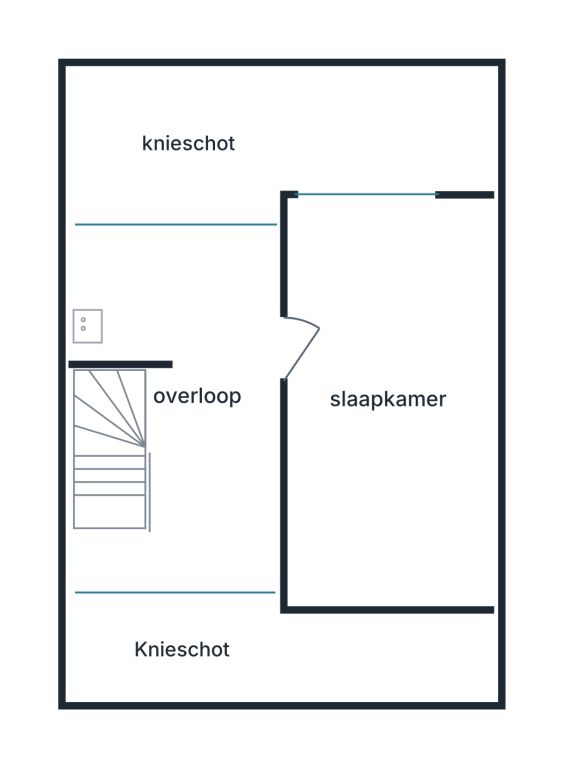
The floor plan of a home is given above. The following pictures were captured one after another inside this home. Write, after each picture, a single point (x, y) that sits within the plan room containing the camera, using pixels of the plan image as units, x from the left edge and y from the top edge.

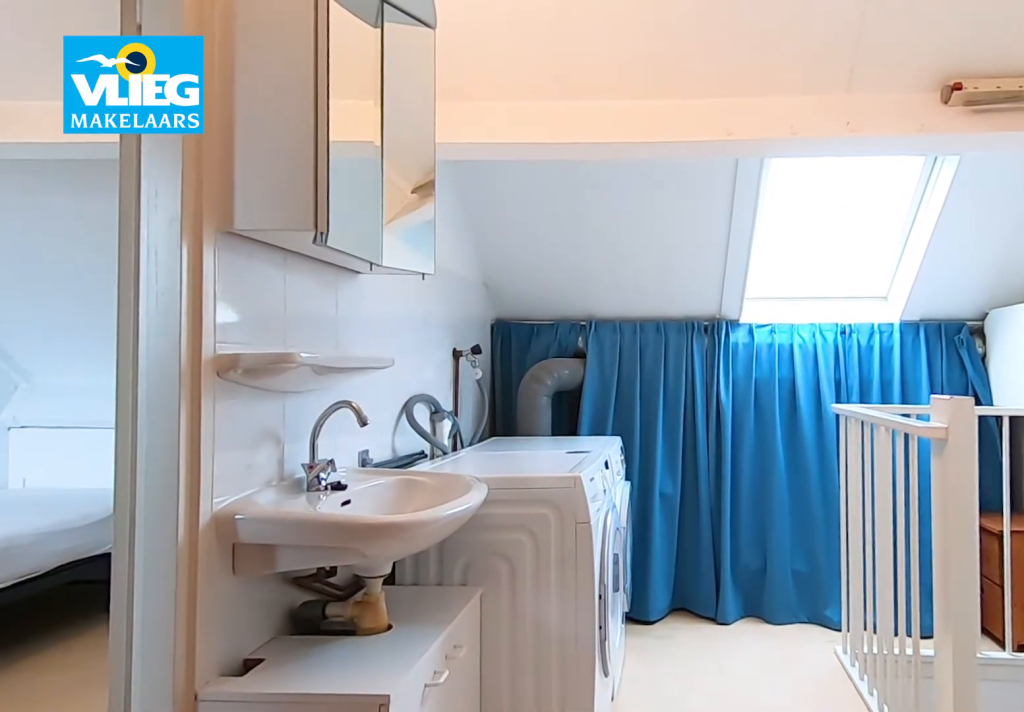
(179, 411)
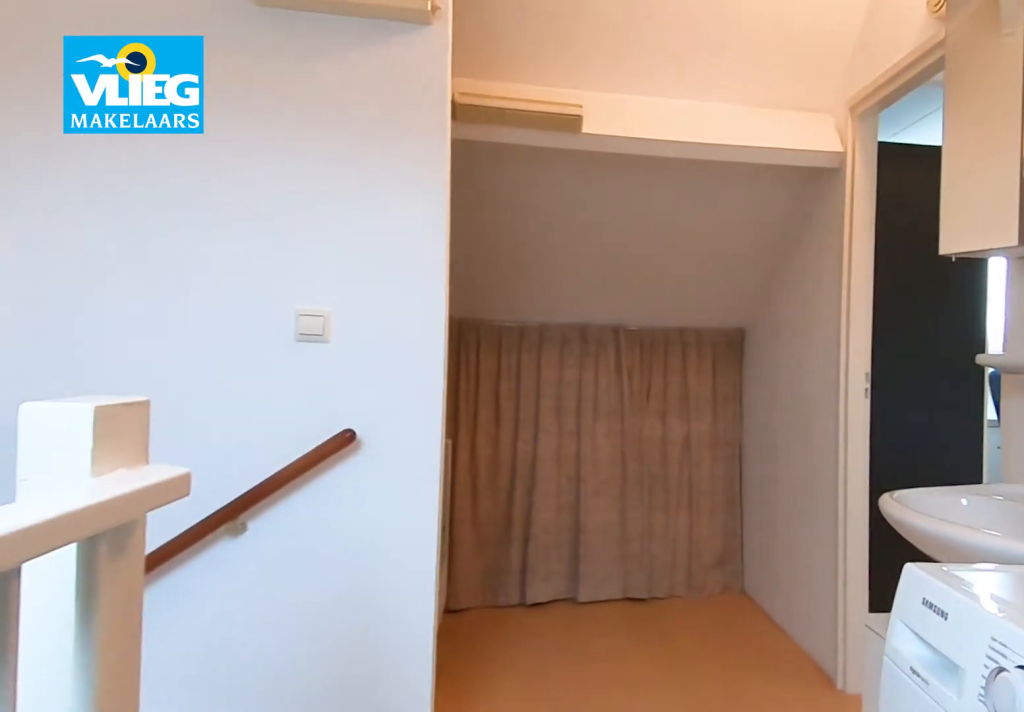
(179, 411)
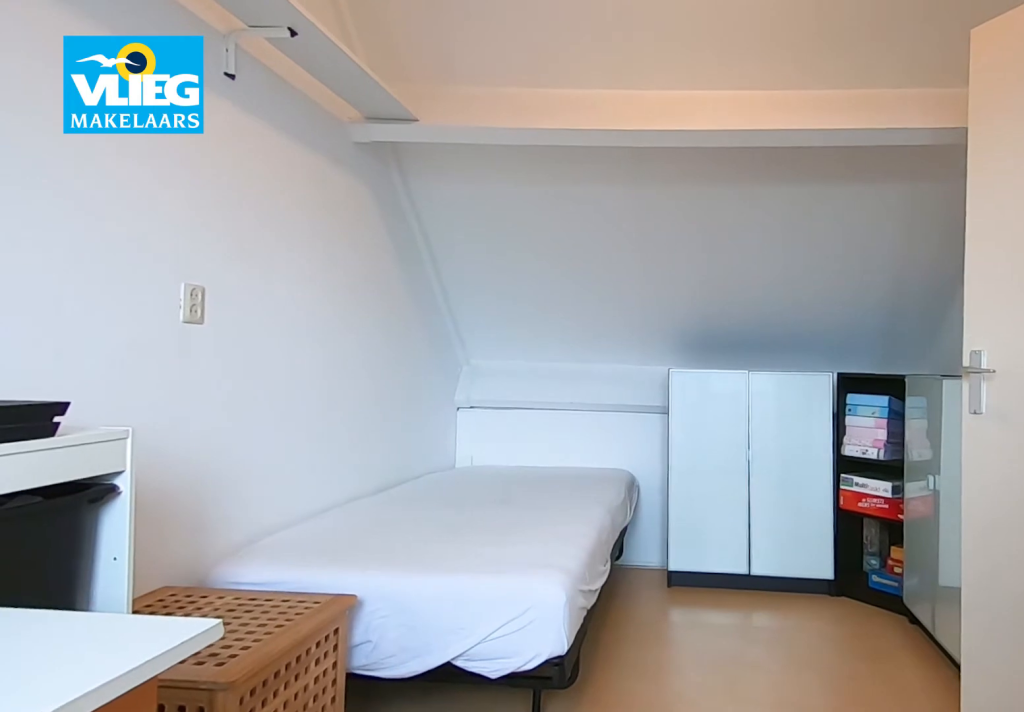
(388, 470)
